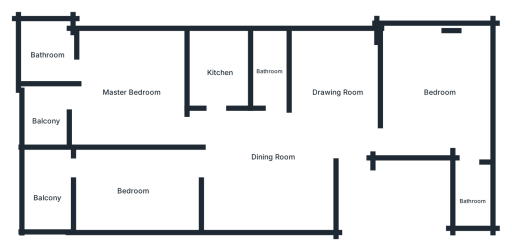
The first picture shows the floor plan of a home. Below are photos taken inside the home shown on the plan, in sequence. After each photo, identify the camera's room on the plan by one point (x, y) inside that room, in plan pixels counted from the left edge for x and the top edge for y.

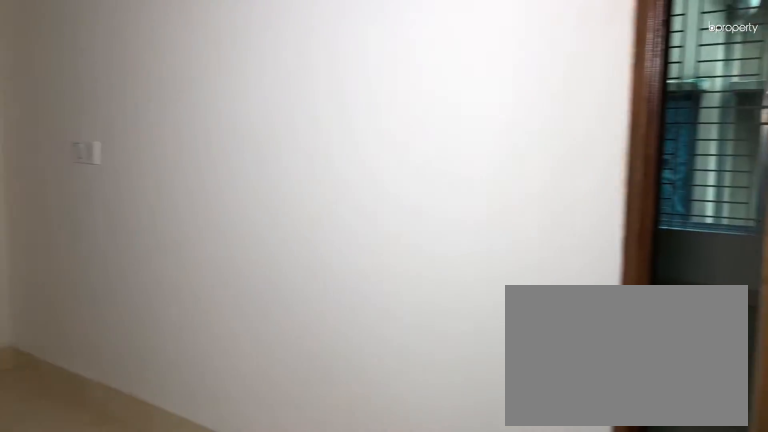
(344, 108)
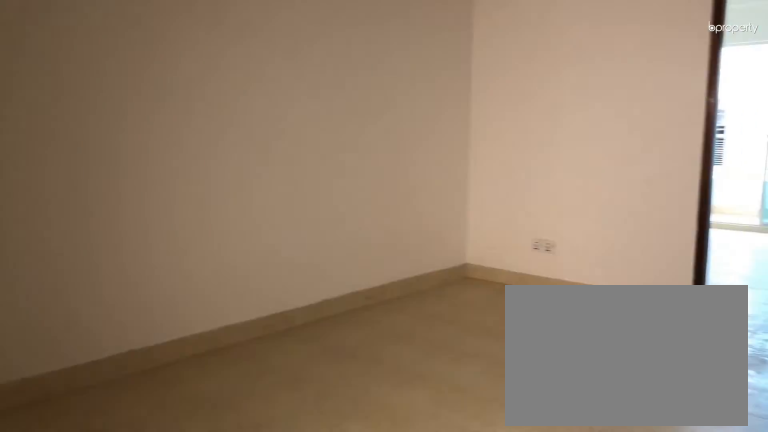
(273, 163)
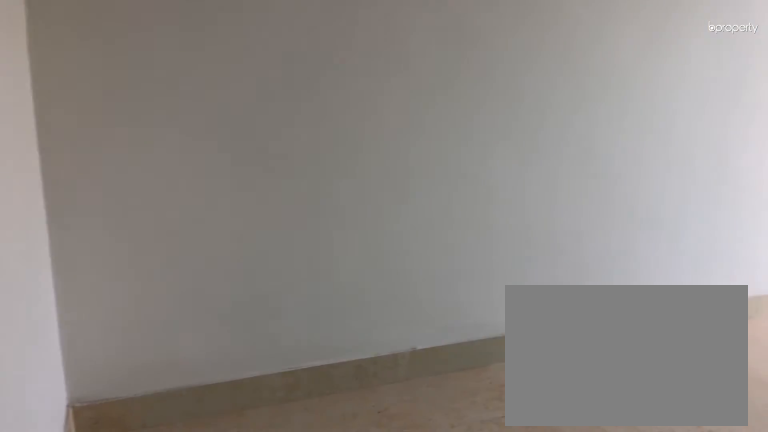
(135, 192)
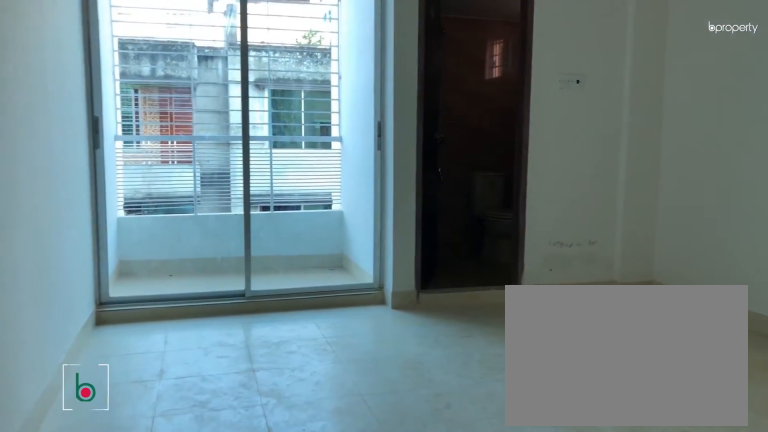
(126, 94)
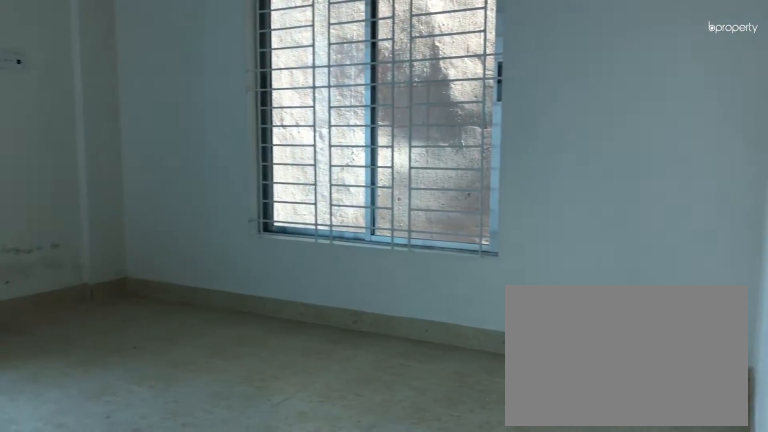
(126, 94)
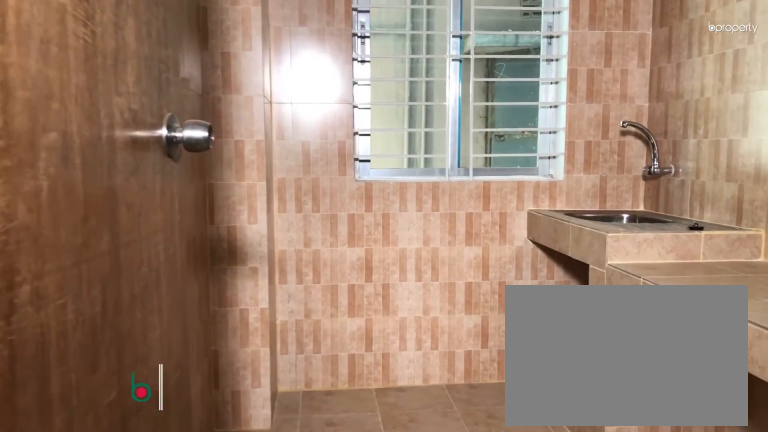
(220, 73)
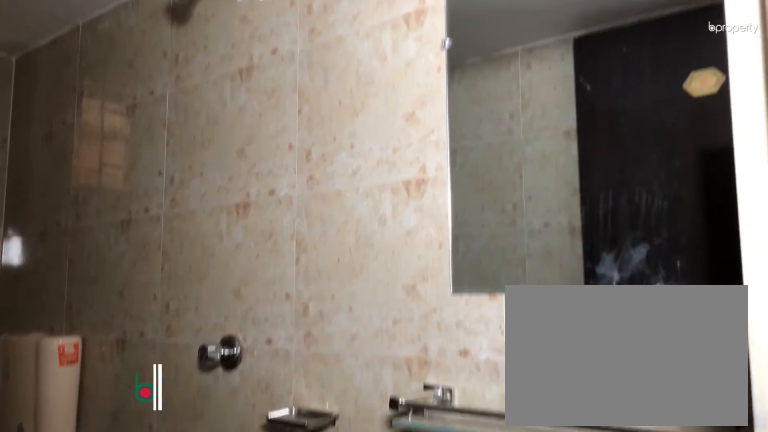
(271, 74)
